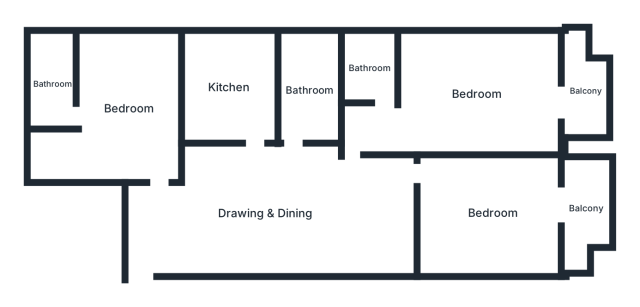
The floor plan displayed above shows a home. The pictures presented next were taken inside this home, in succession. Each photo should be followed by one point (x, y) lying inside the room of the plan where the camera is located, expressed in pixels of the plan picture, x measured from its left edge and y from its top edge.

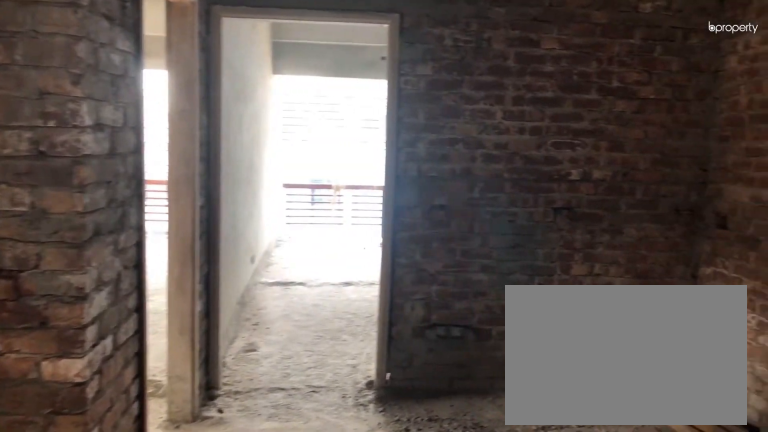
(264, 213)
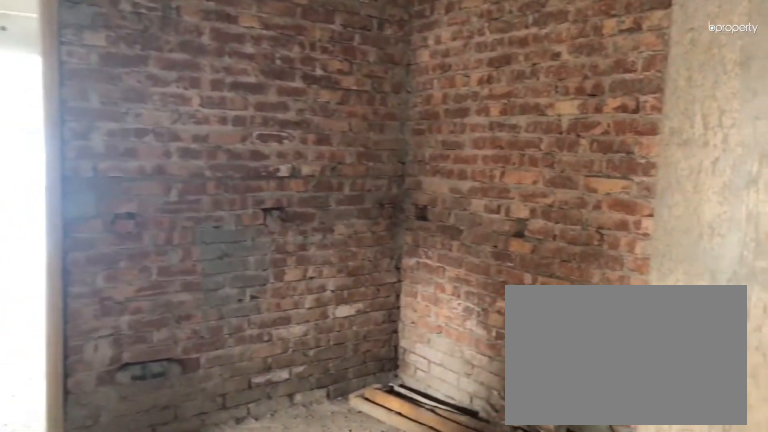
(264, 213)
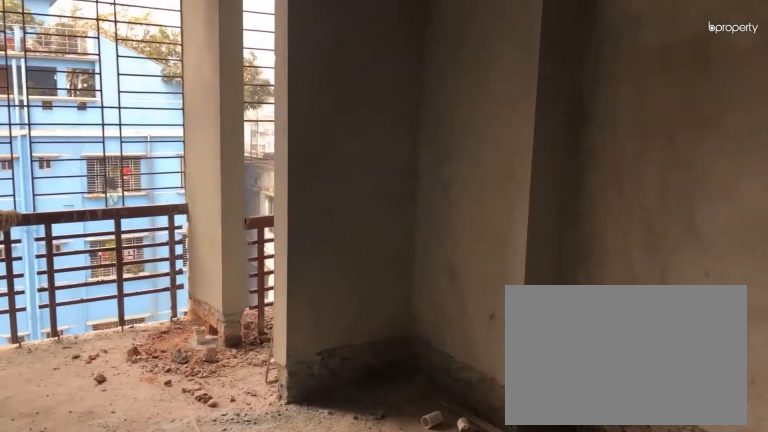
(492, 213)
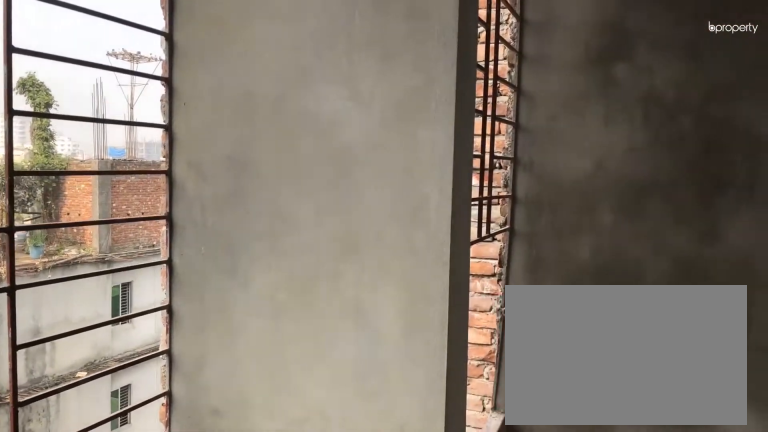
(585, 207)
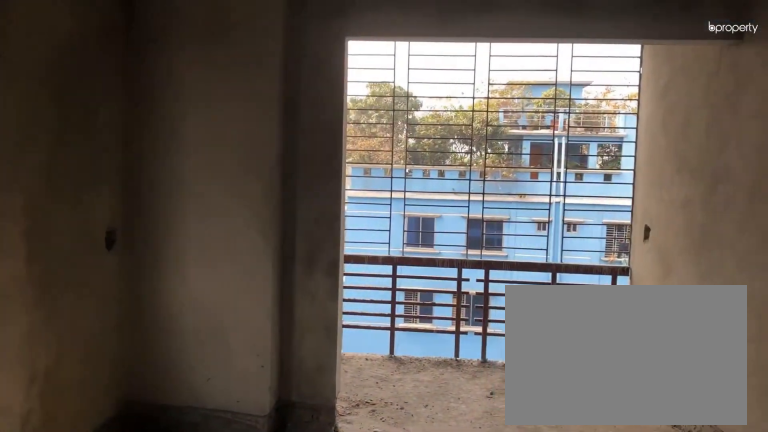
(476, 93)
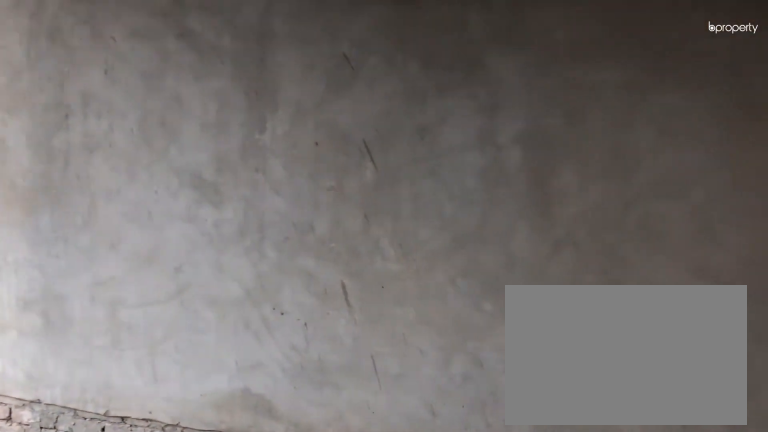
(476, 93)
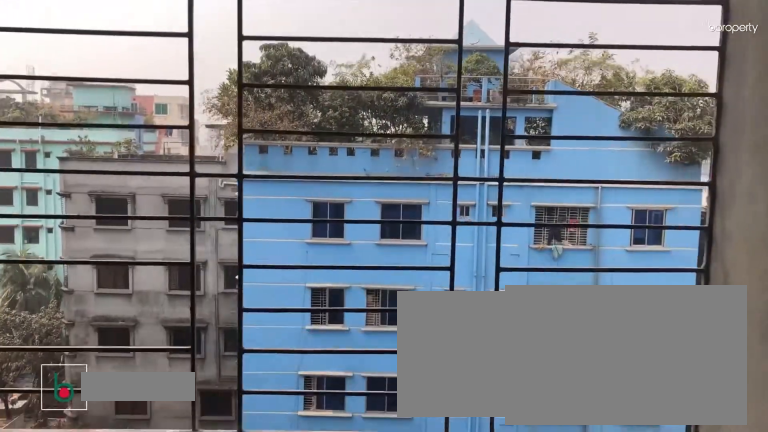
(585, 91)
